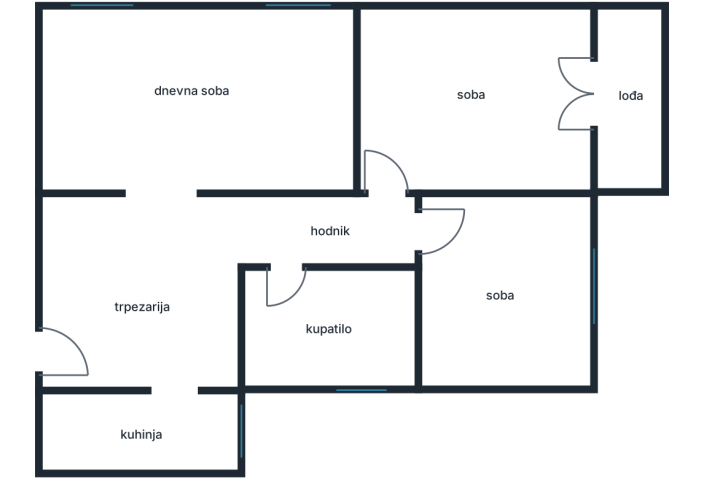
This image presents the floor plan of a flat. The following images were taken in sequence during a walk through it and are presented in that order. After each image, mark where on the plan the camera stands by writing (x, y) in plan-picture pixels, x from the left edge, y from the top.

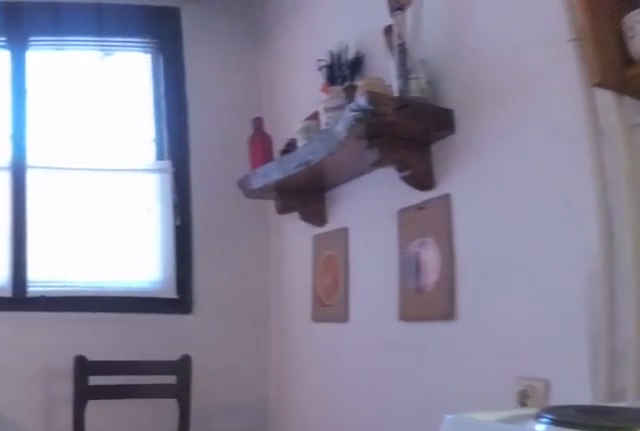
(88, 427)
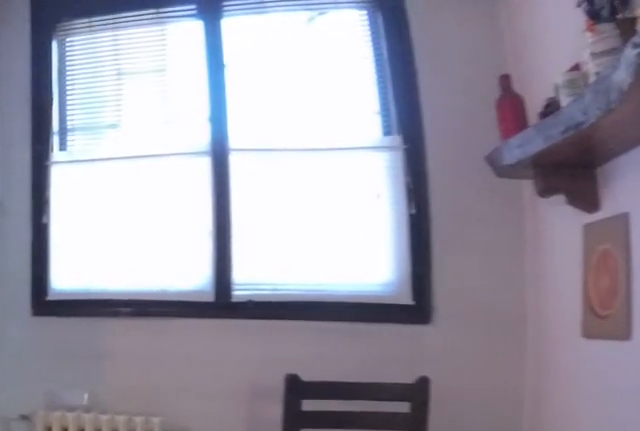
(120, 430)
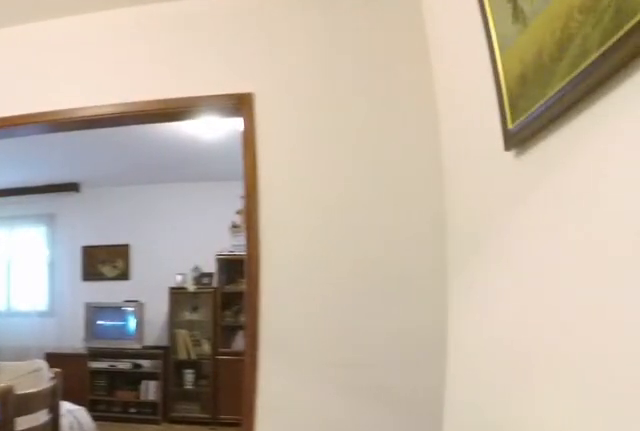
(175, 378)
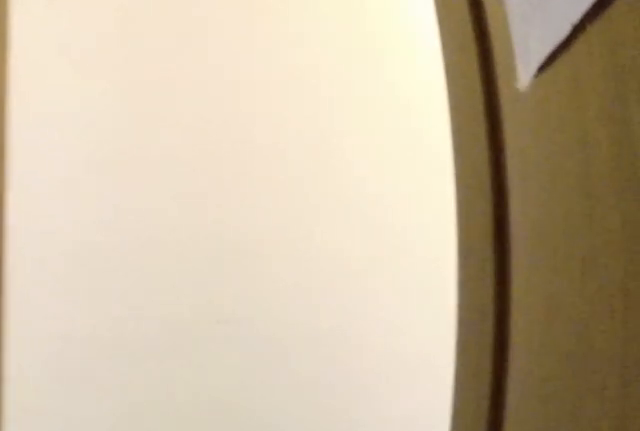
(298, 307)
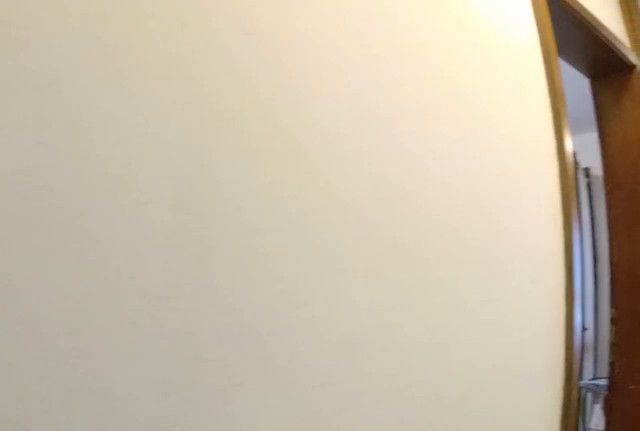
(288, 252)
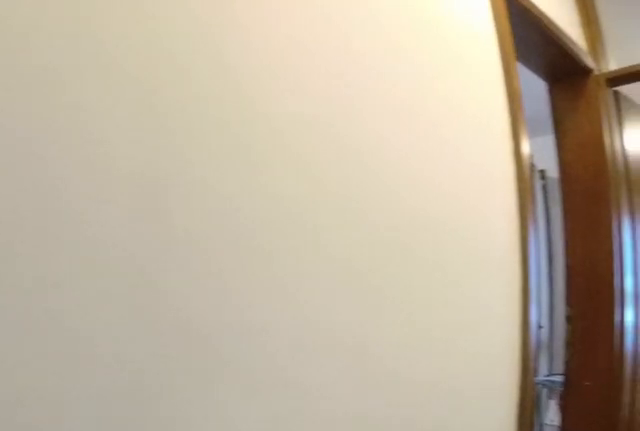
(285, 251)
